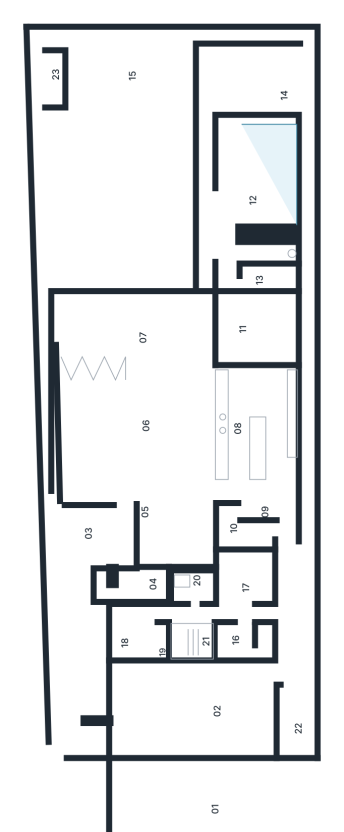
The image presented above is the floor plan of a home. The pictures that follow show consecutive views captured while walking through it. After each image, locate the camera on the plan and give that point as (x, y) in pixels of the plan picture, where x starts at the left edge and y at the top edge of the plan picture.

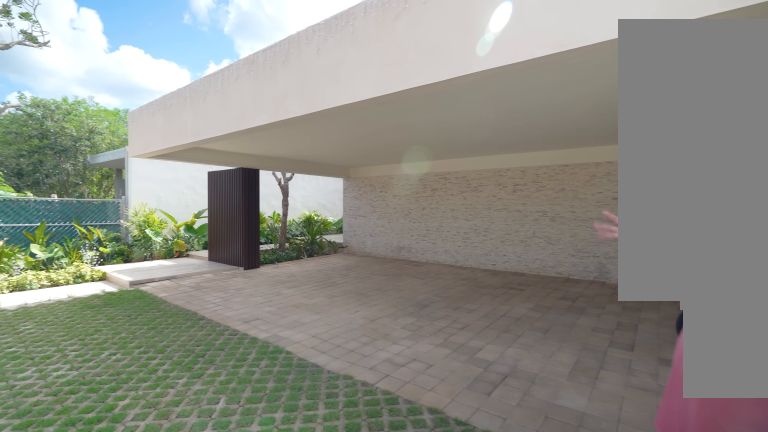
(254, 772)
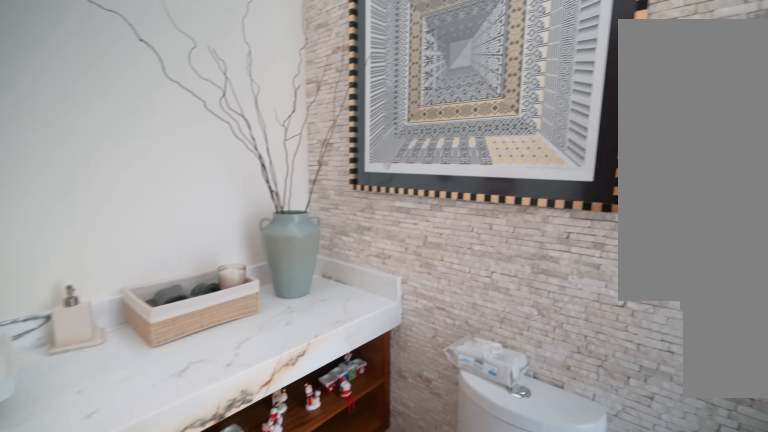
(126, 577)
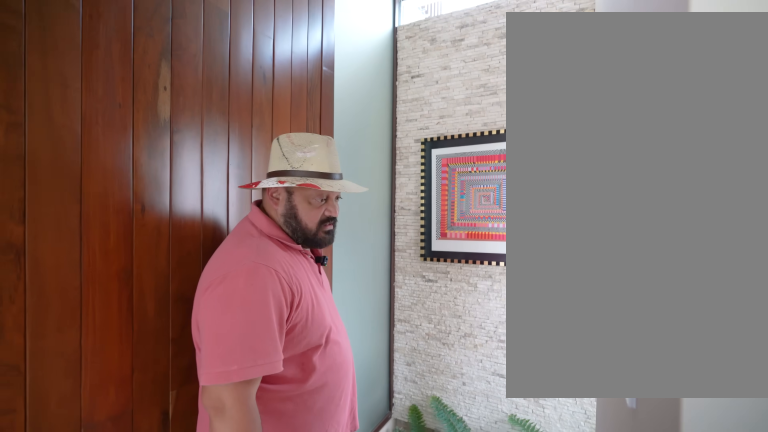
(126, 579)
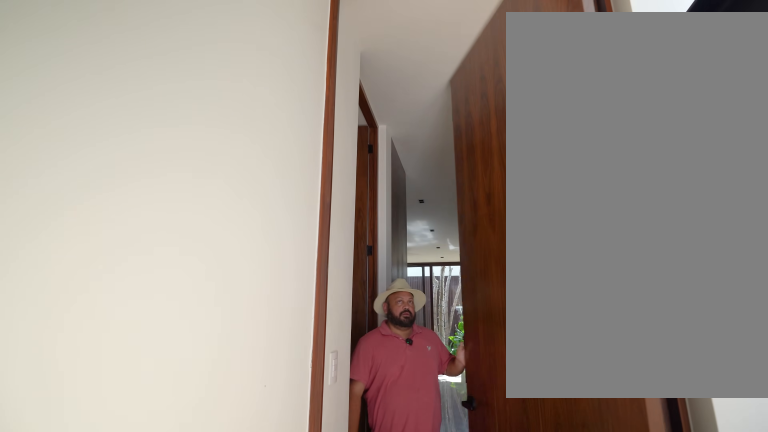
(289, 567)
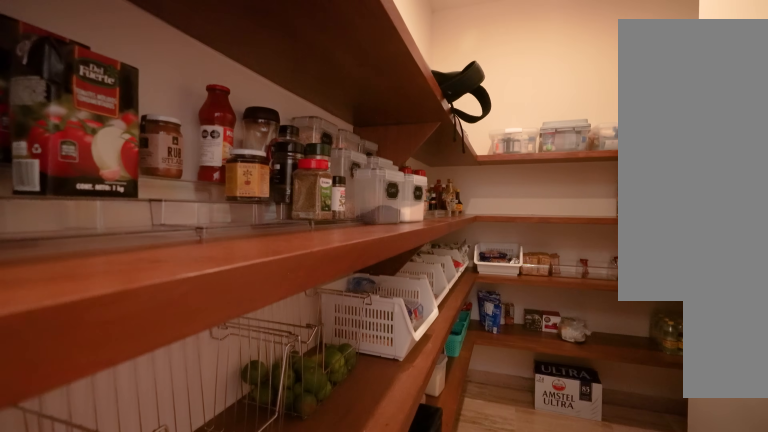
(252, 534)
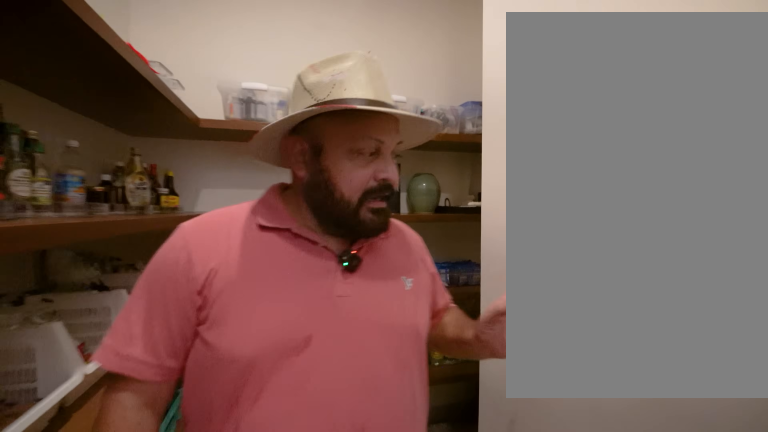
(232, 531)
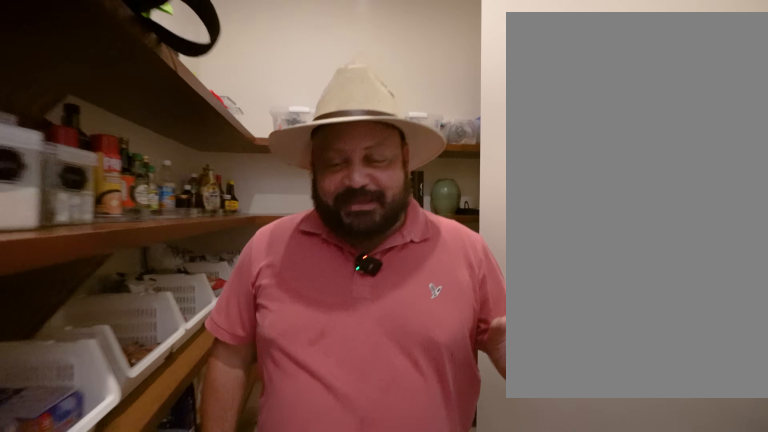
(232, 531)
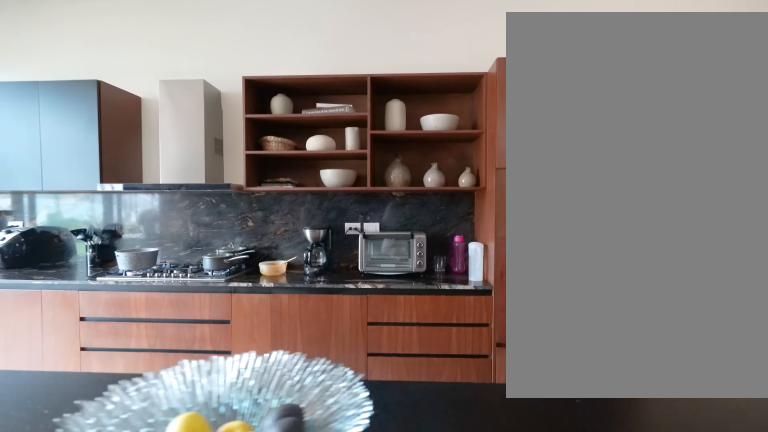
(232, 383)
